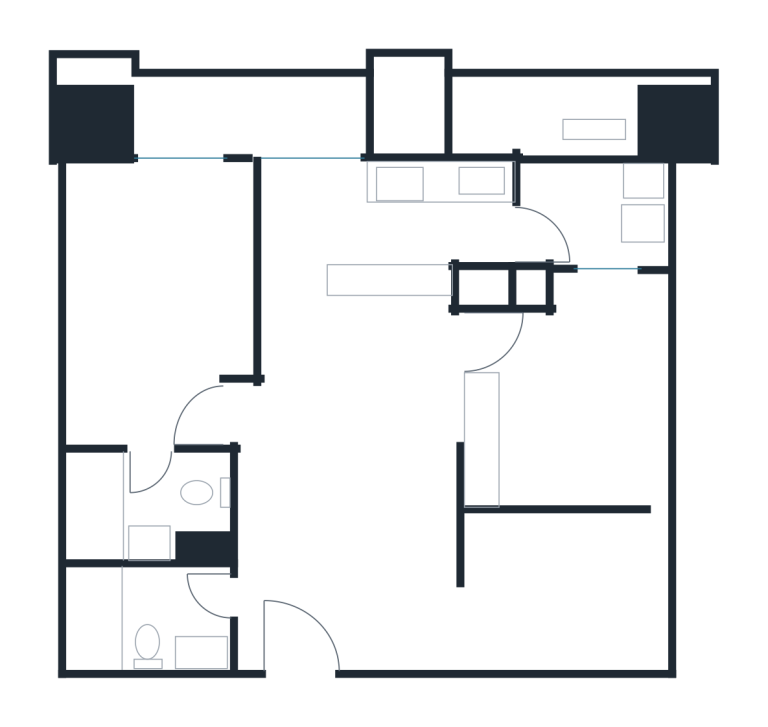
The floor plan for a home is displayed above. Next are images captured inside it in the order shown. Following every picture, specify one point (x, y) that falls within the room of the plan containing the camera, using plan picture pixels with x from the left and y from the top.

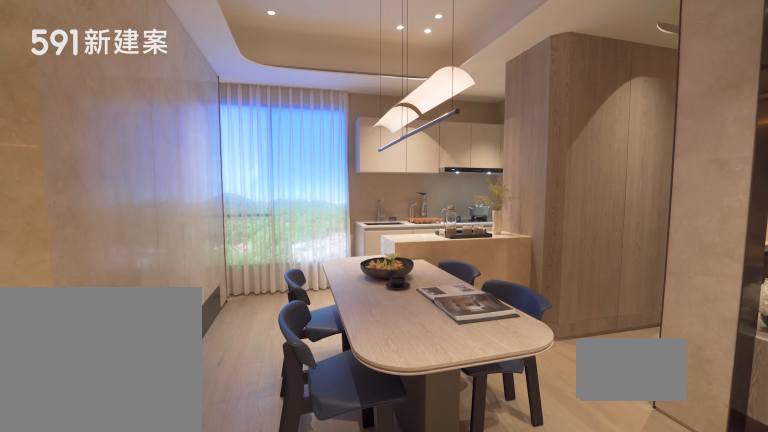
(362, 343)
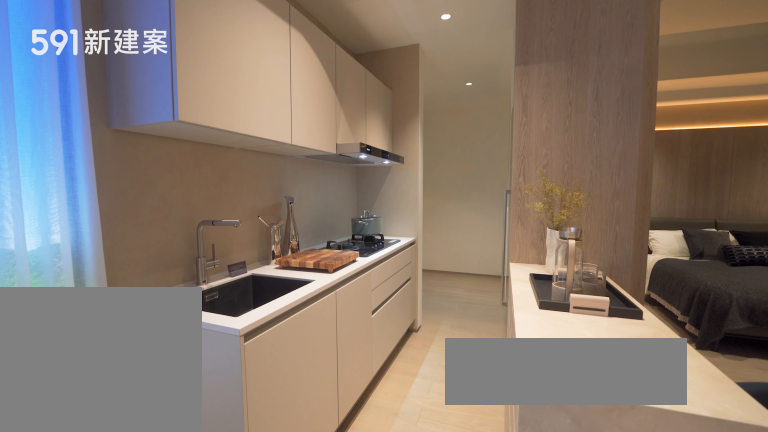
(444, 220)
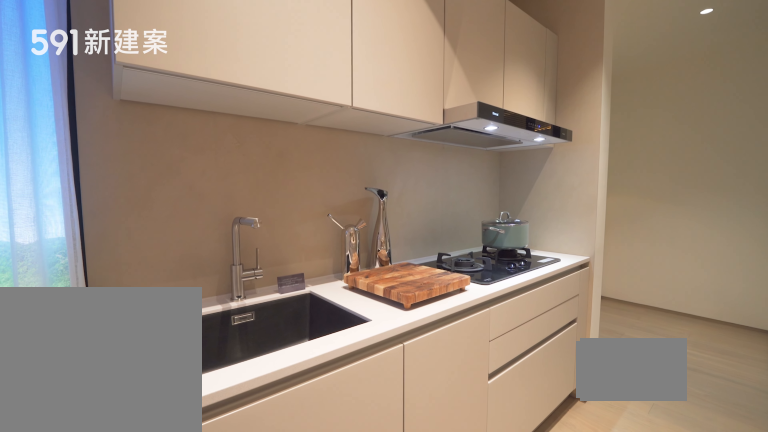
(444, 220)
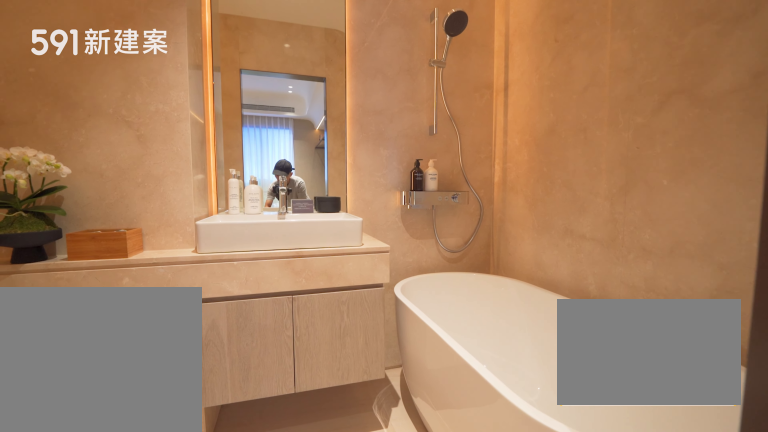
(150, 508)
